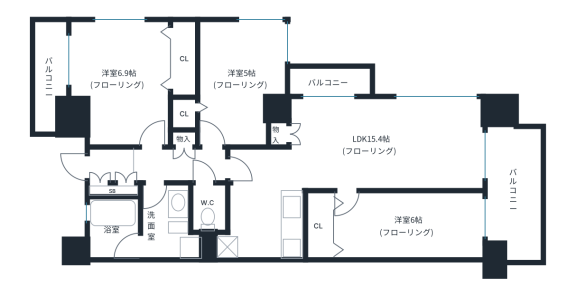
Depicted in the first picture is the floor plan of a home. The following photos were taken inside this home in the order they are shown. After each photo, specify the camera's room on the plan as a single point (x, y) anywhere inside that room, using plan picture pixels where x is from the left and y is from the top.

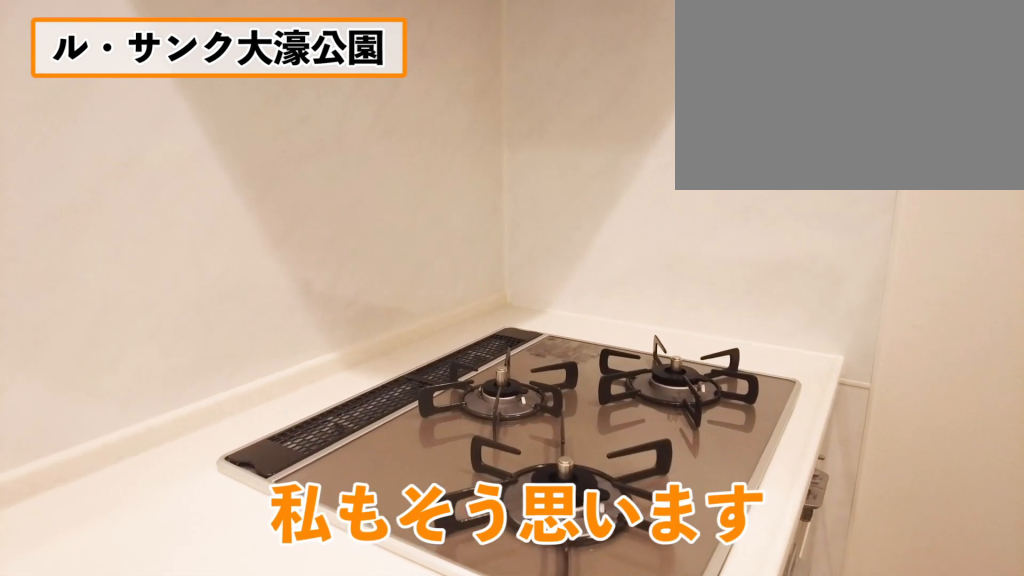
(262, 230)
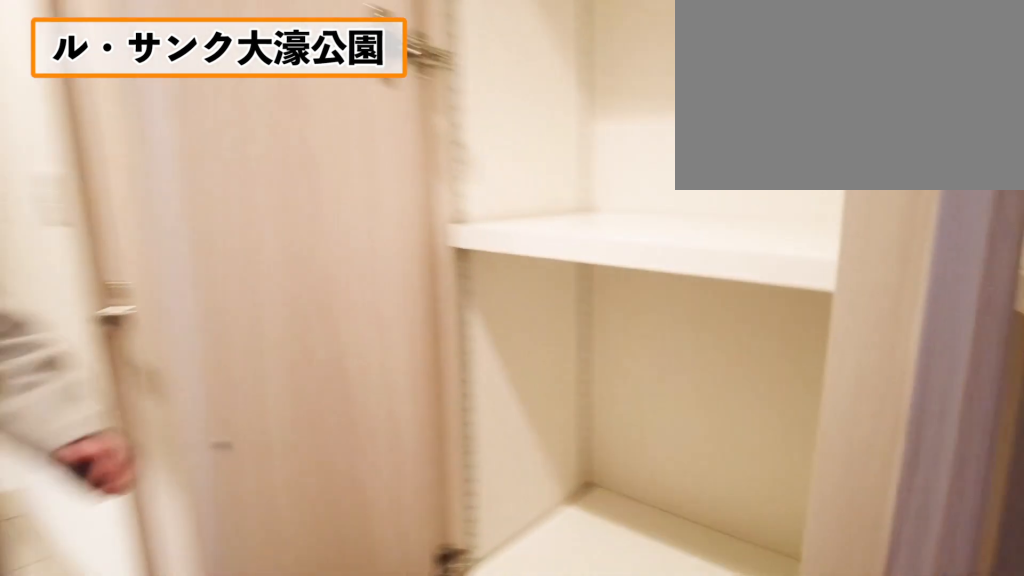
(183, 161)
